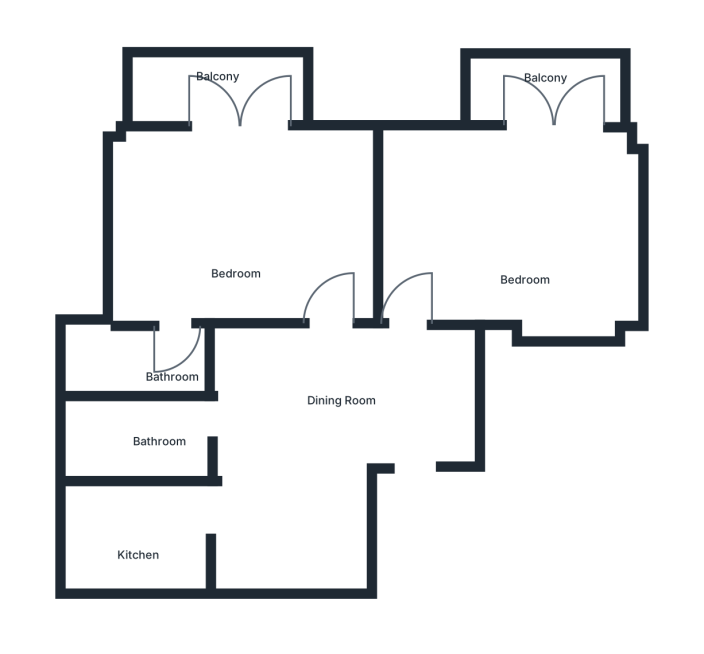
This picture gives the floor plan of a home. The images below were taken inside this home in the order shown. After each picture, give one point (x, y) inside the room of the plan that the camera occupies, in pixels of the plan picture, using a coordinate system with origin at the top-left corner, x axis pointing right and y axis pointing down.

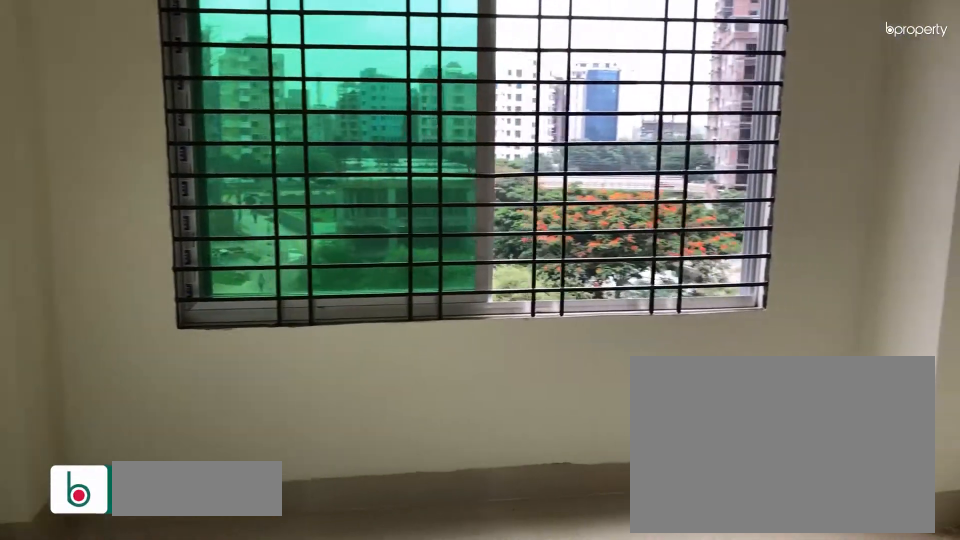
(521, 226)
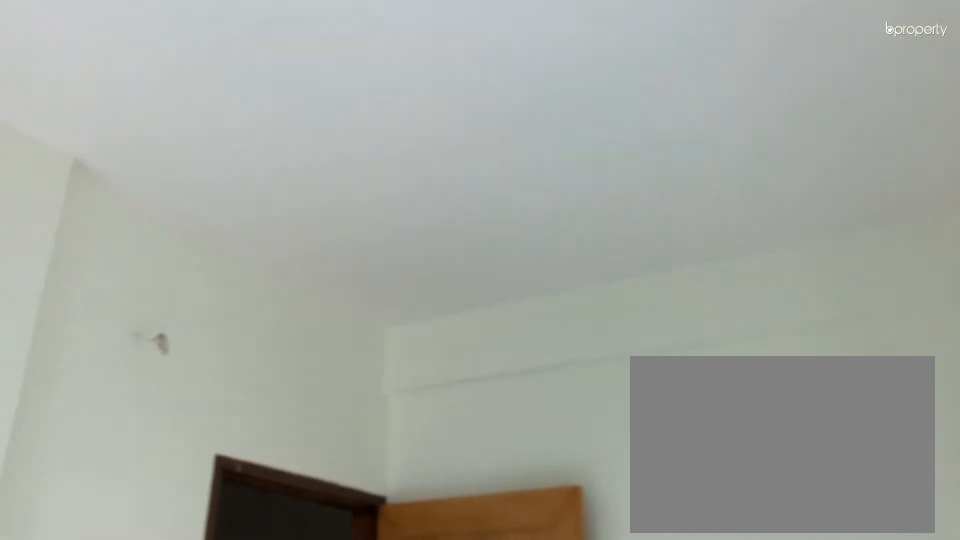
(521, 226)
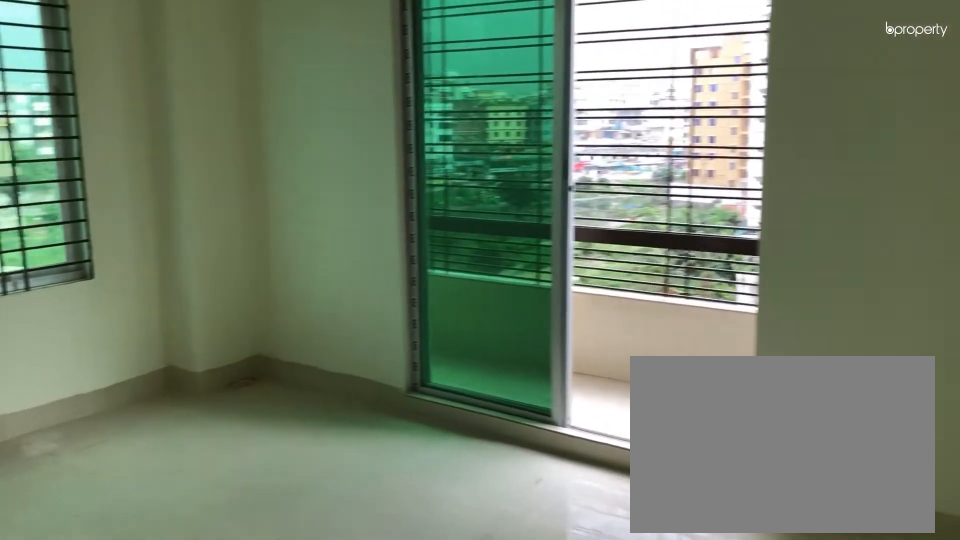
(239, 222)
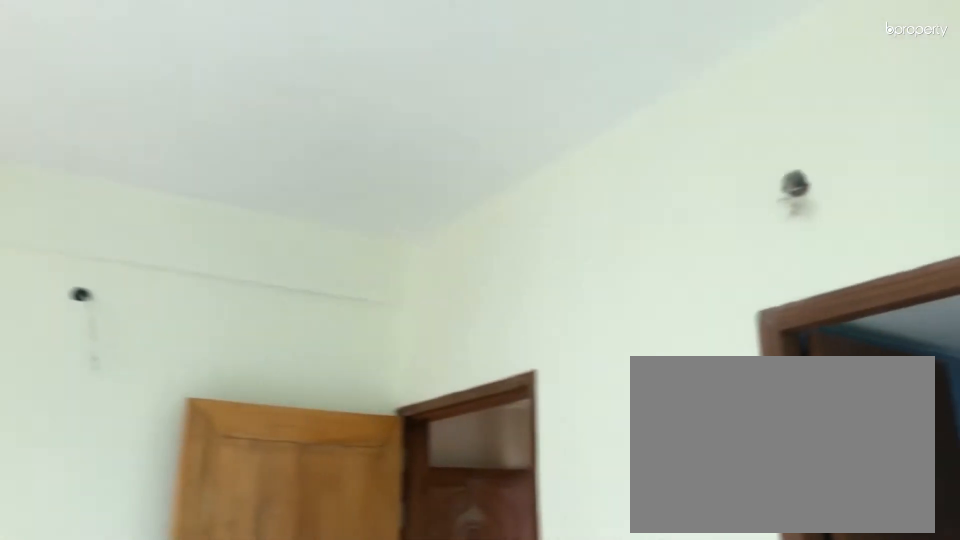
(239, 222)
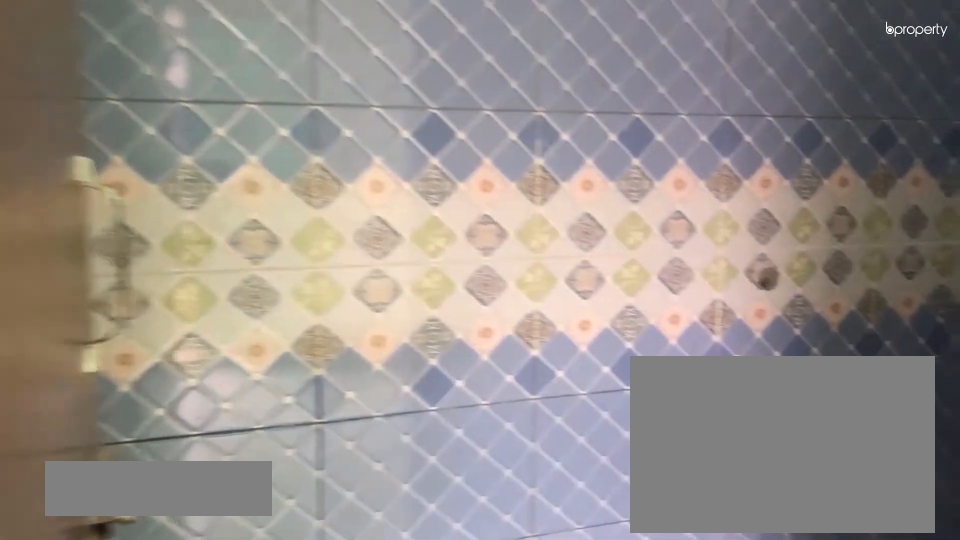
(140, 367)
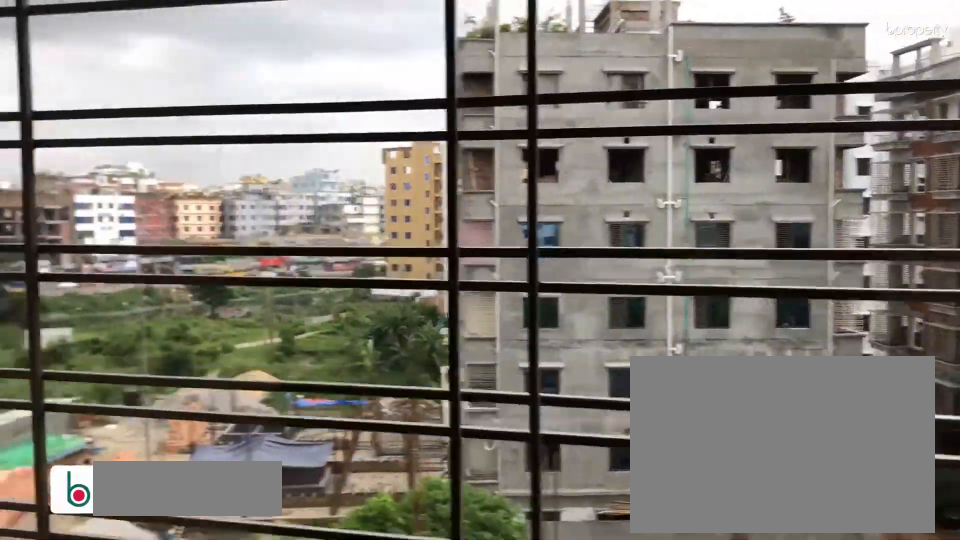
(215, 89)
